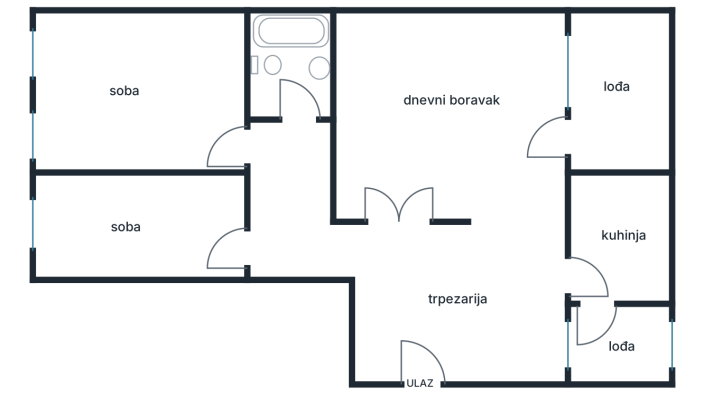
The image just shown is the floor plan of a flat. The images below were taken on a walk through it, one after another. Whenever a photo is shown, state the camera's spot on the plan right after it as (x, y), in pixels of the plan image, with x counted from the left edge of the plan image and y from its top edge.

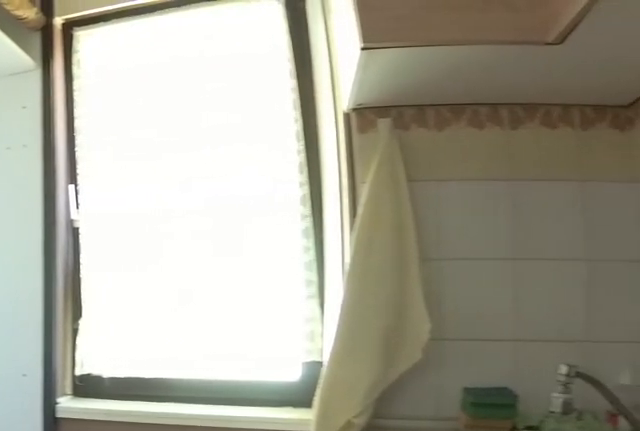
(594, 307)
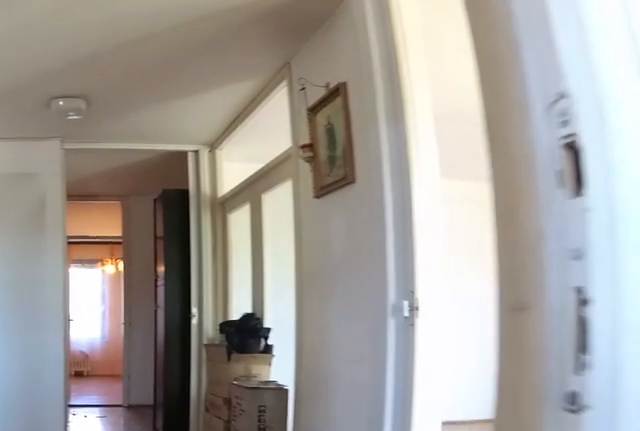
(572, 285)
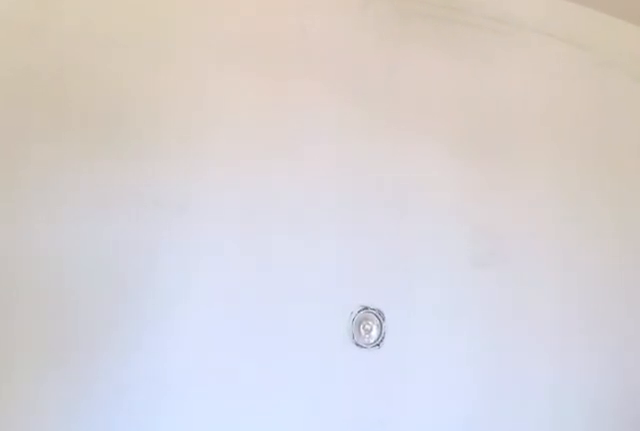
(484, 200)
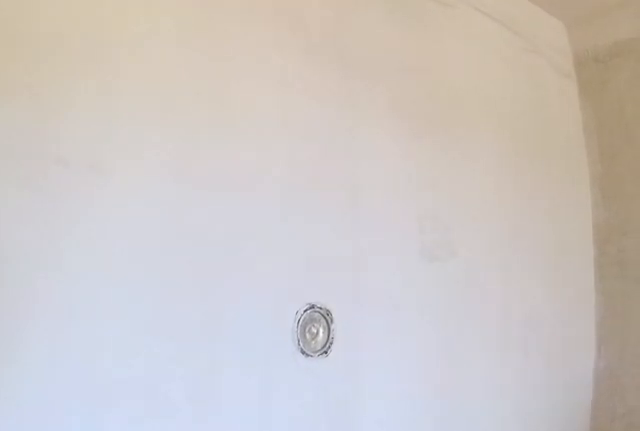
(444, 202)
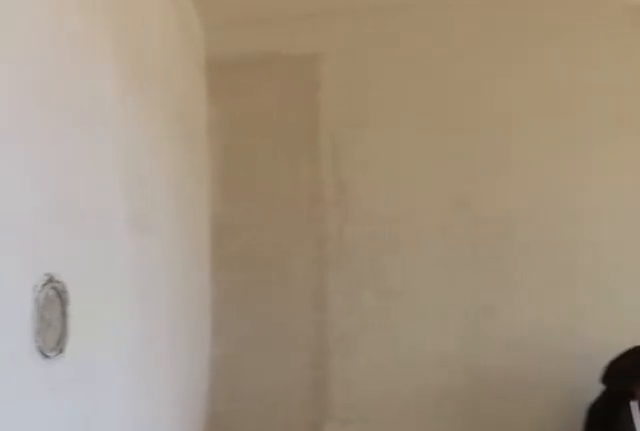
(393, 203)
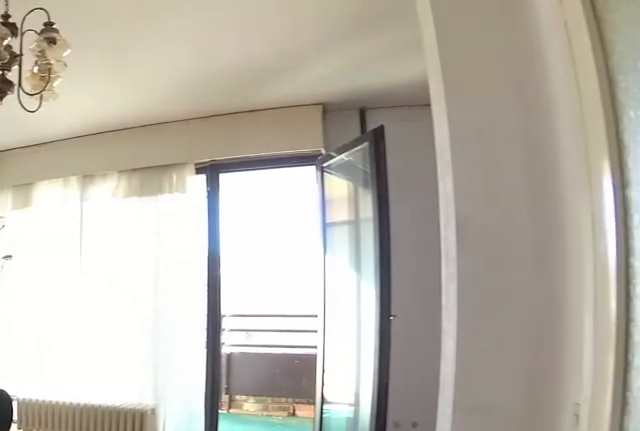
(362, 193)
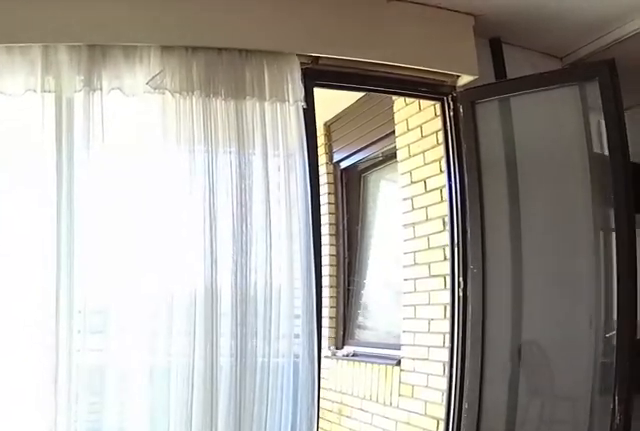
(447, 87)
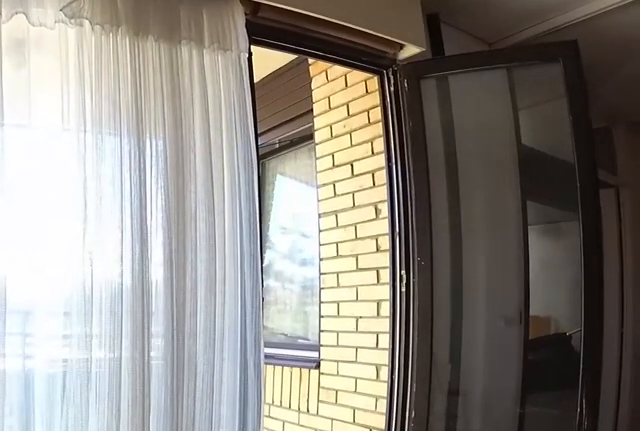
(477, 88)
